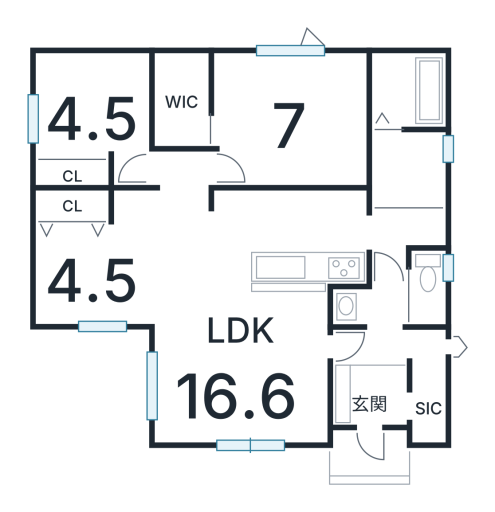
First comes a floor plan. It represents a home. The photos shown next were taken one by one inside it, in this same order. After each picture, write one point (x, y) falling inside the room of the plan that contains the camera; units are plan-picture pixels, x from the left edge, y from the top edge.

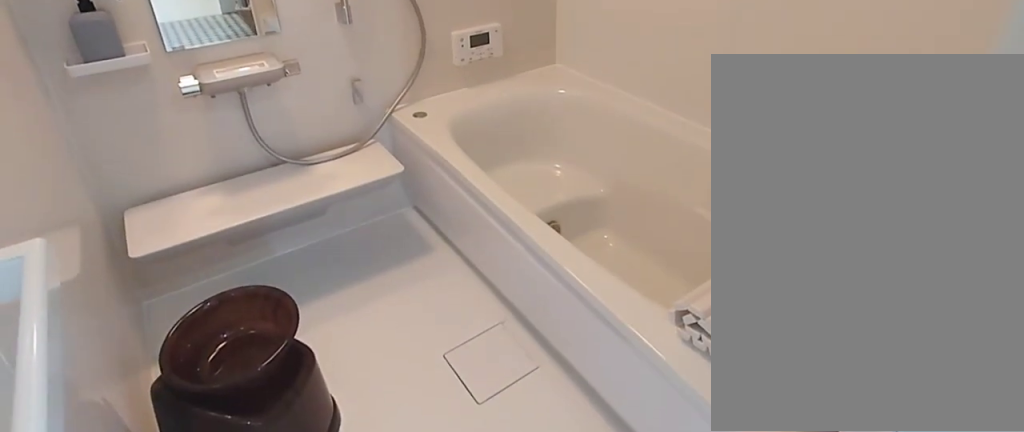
(405, 93)
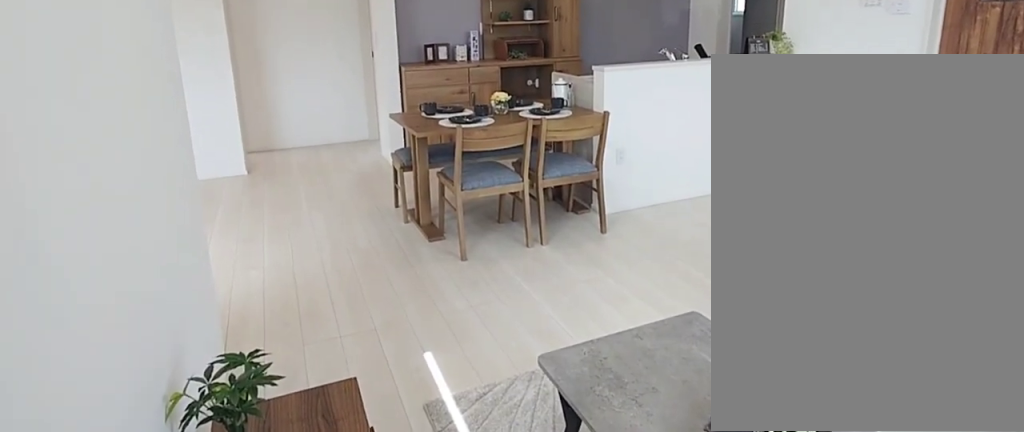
(240, 370)
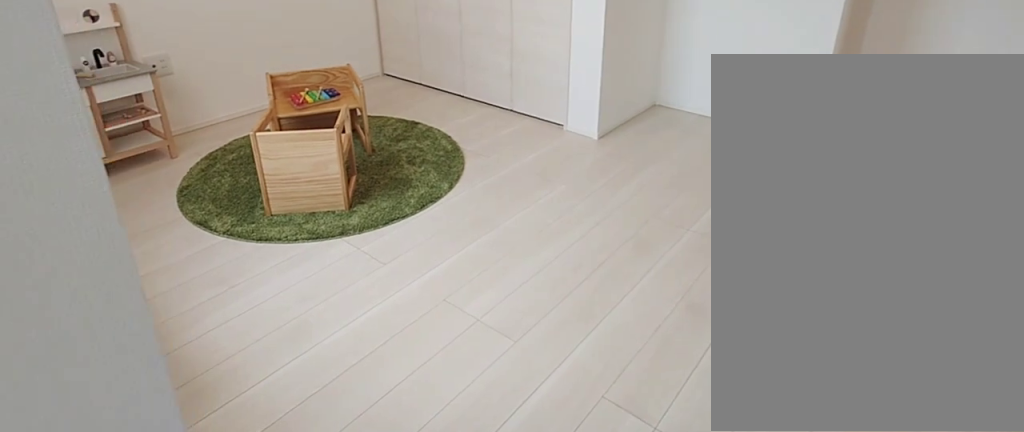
(83, 281)
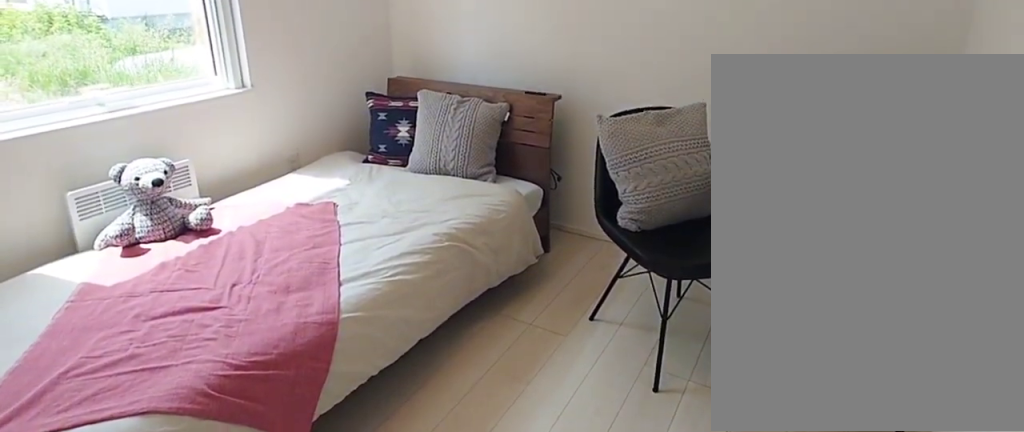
(87, 112)
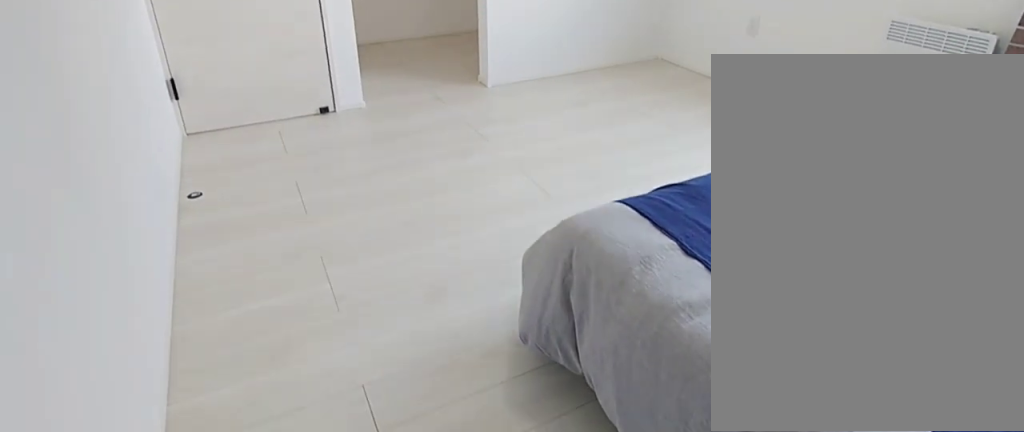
(282, 128)
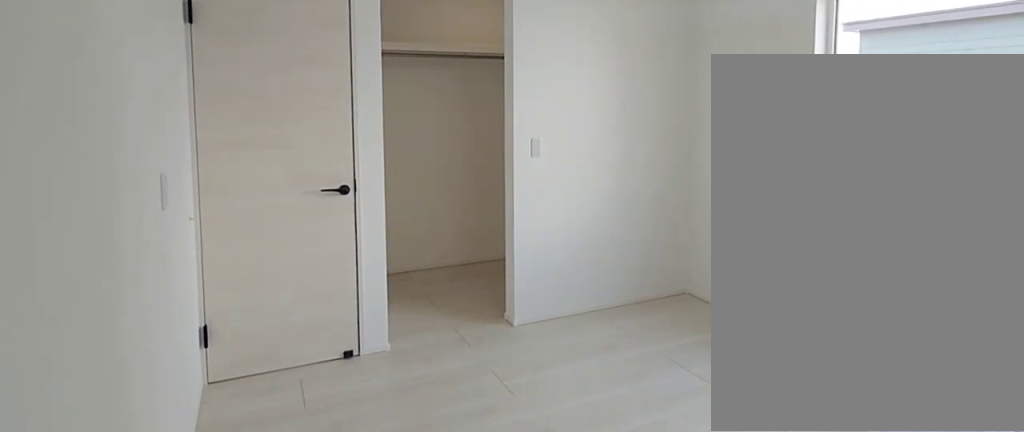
(282, 128)
